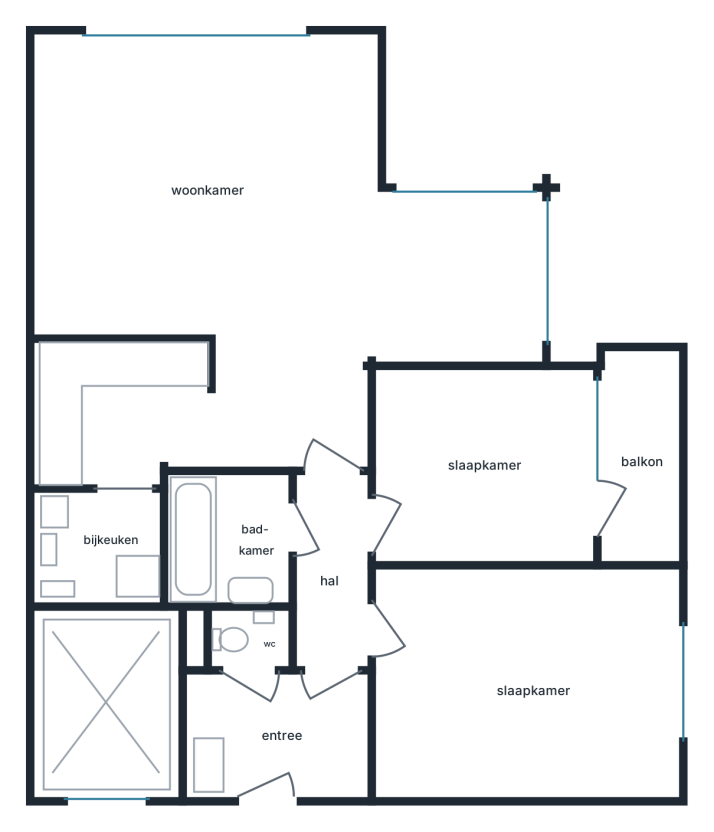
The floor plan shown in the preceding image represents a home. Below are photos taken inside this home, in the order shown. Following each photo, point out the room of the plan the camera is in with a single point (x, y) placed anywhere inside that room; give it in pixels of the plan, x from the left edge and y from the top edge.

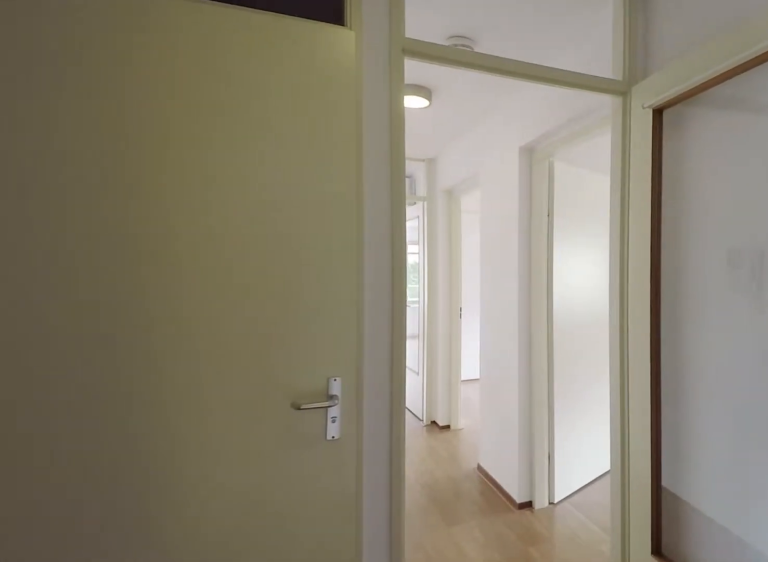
(306, 664)
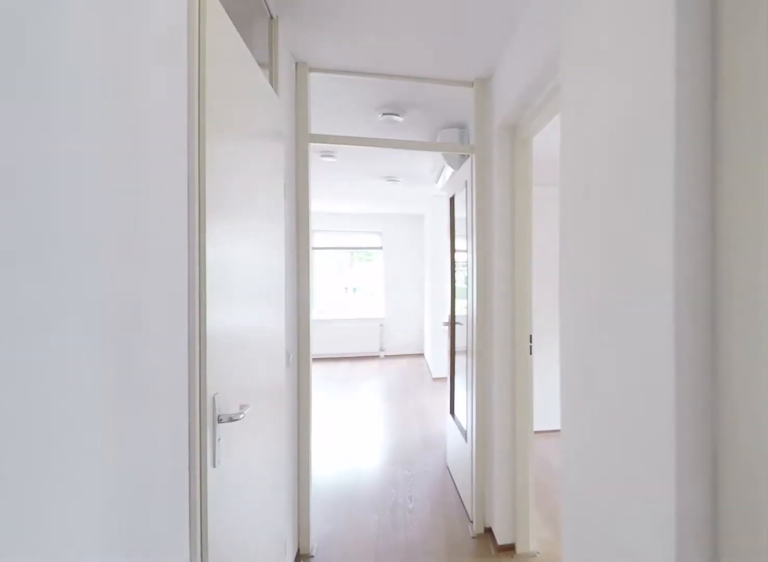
(306, 664)
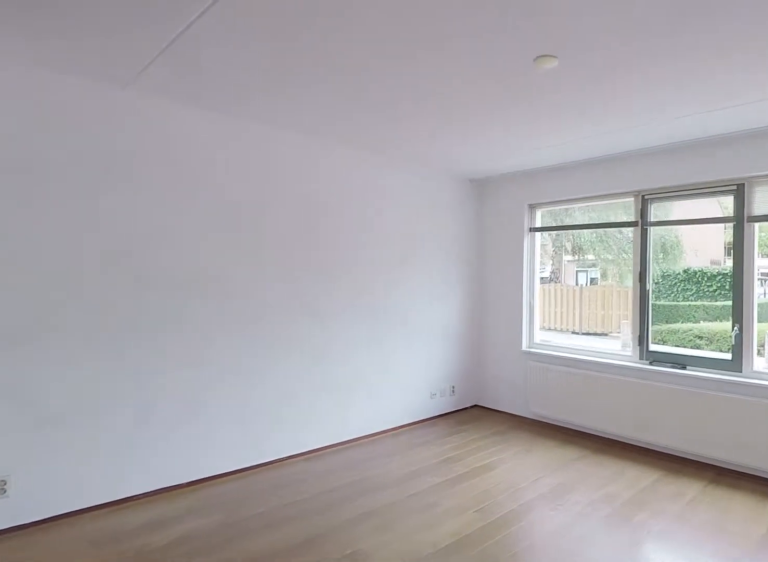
(197, 88)
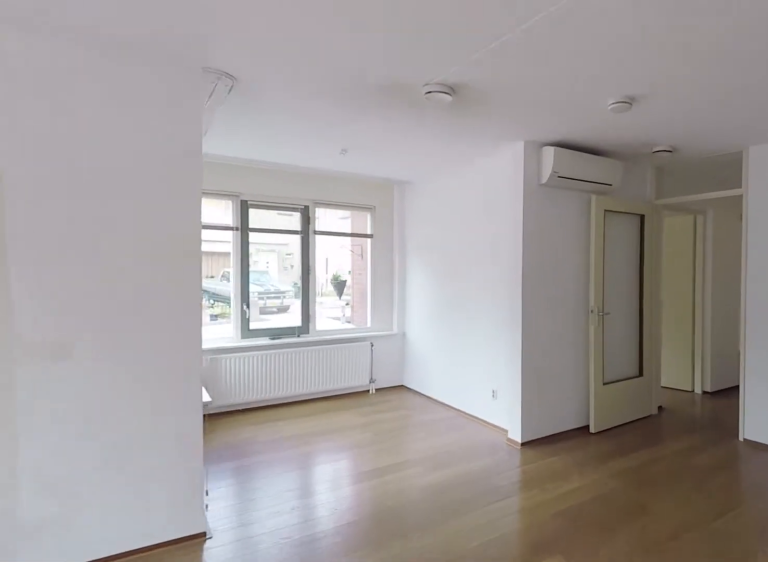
(264, 216)
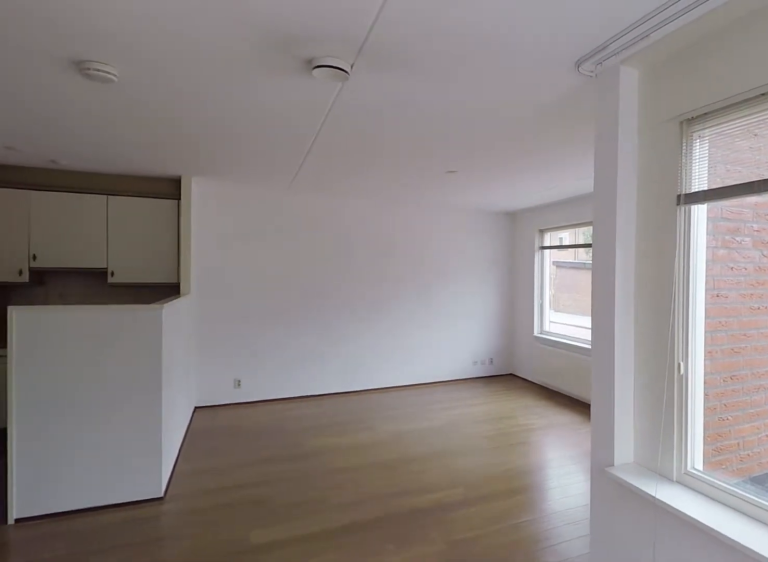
(264, 219)
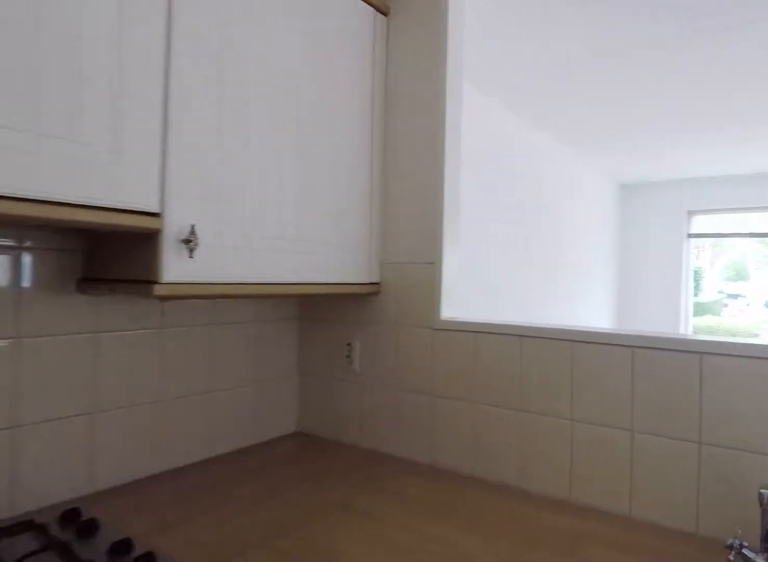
(97, 392)
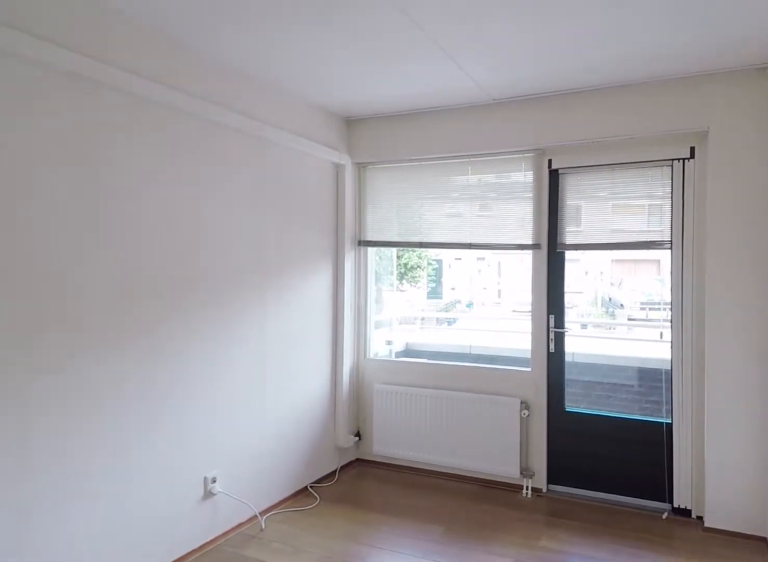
(482, 467)
